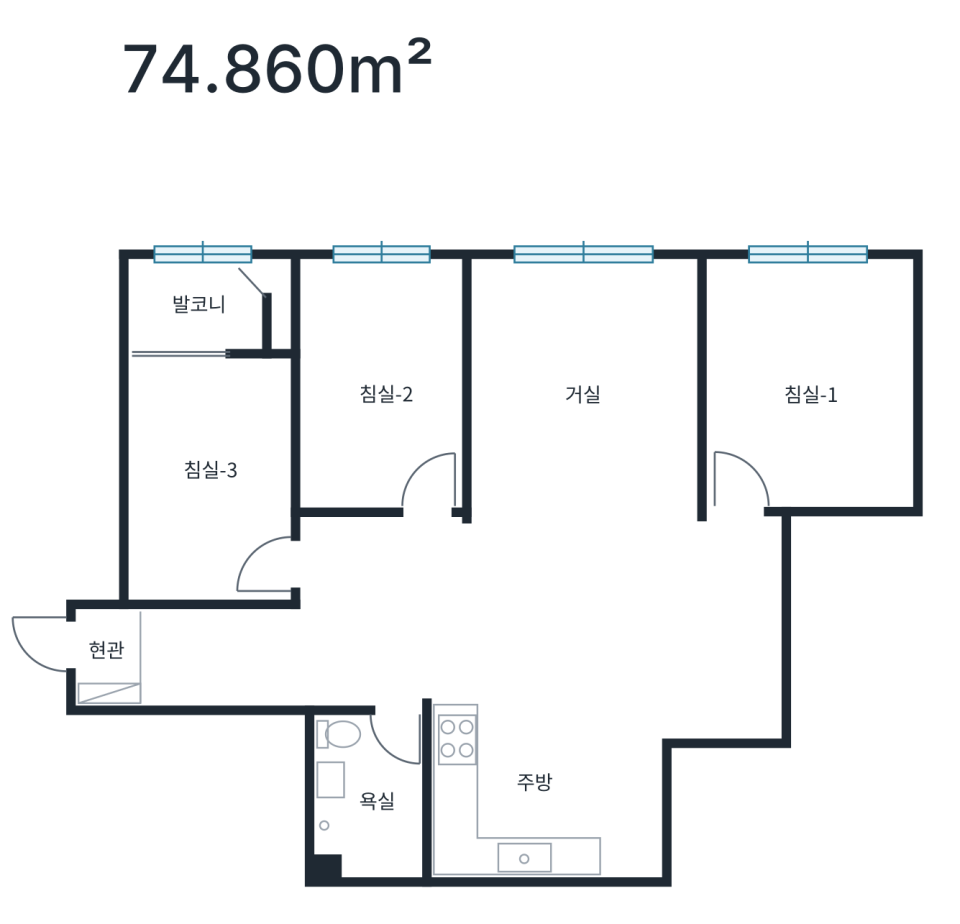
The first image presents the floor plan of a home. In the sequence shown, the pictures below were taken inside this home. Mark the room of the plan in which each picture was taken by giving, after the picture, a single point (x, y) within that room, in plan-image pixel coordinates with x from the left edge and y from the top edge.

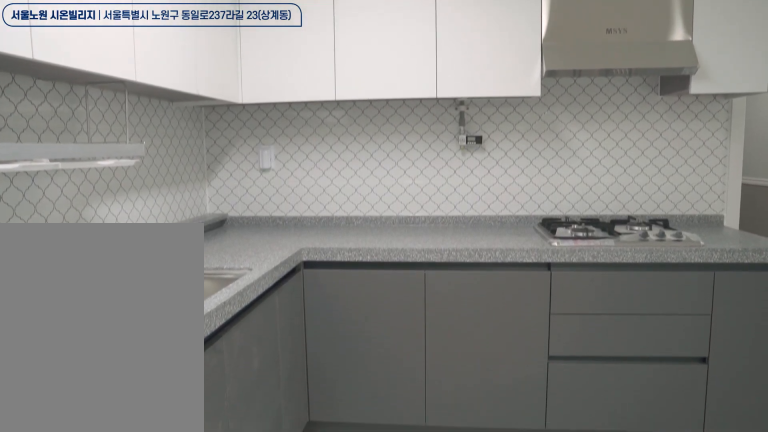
(552, 796)
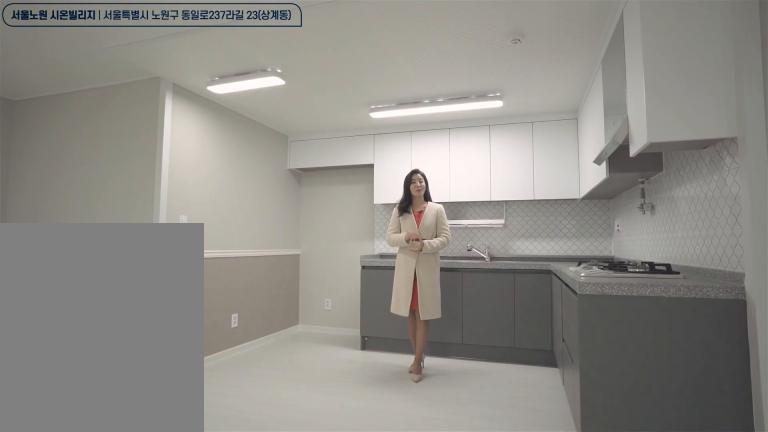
(552, 796)
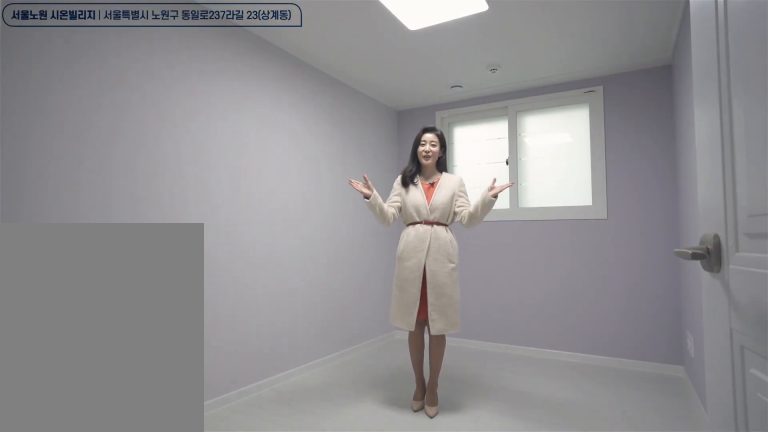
(381, 386)
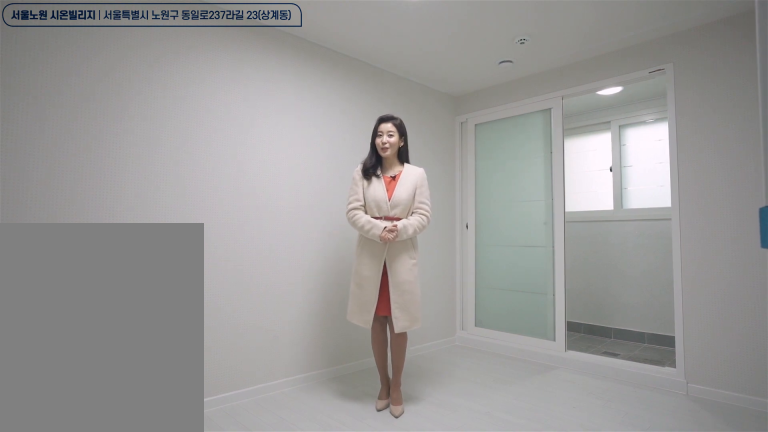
(208, 430)
